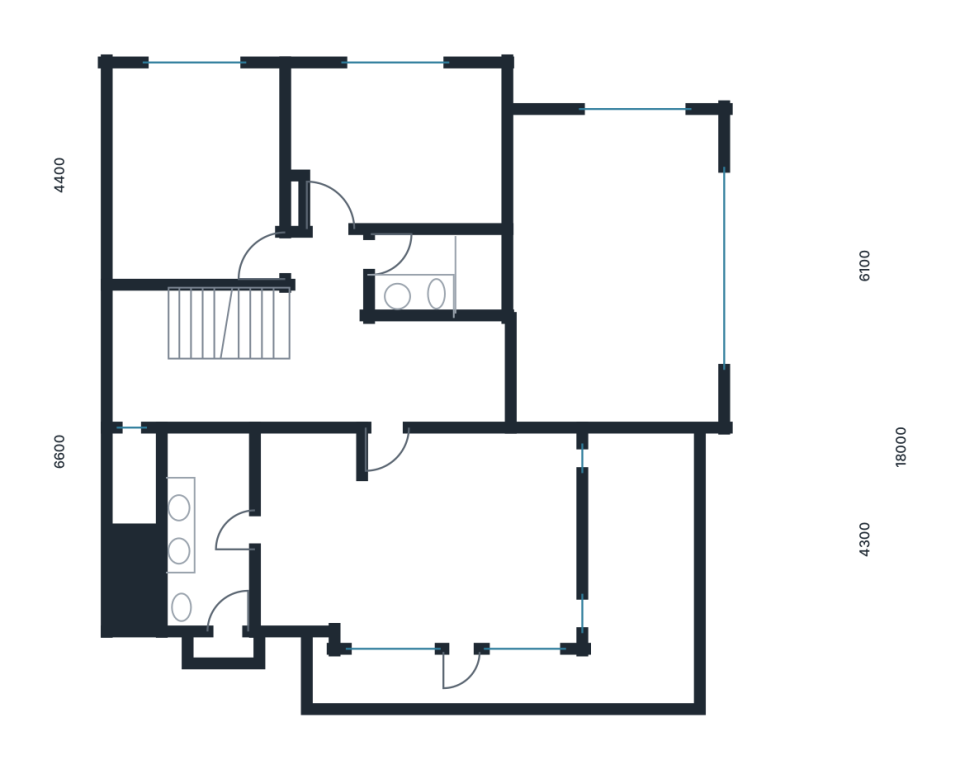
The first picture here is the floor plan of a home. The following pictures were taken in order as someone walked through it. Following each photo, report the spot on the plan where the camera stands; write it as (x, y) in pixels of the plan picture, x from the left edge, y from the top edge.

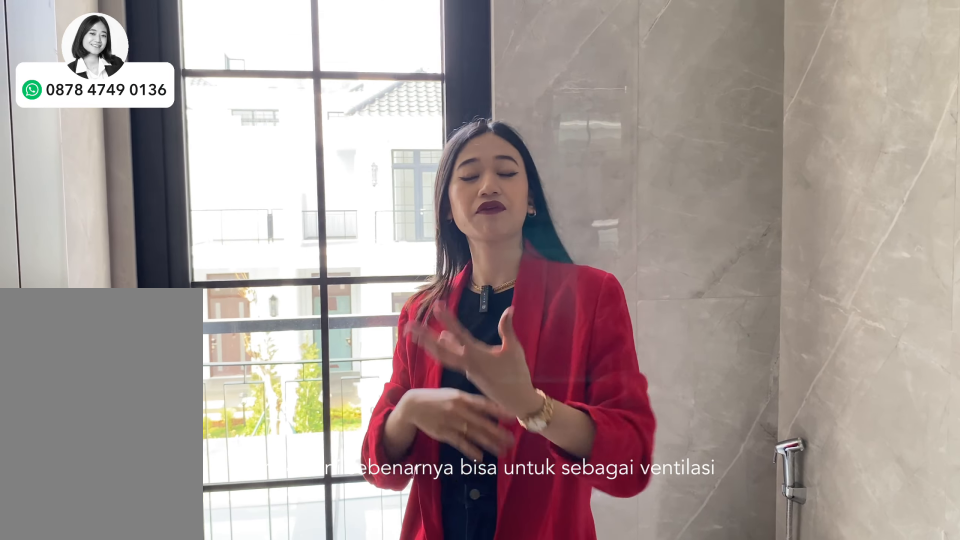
(221, 518)
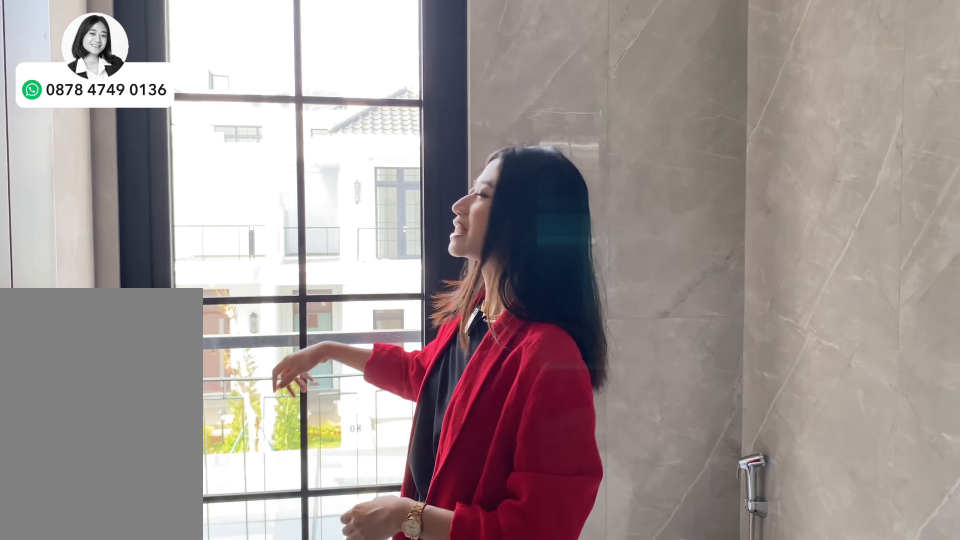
(221, 518)
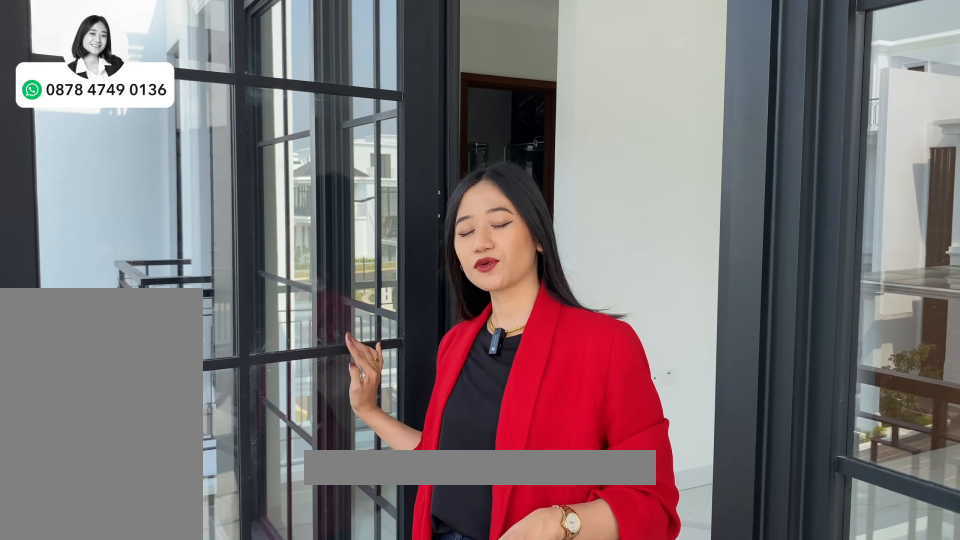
(503, 683)
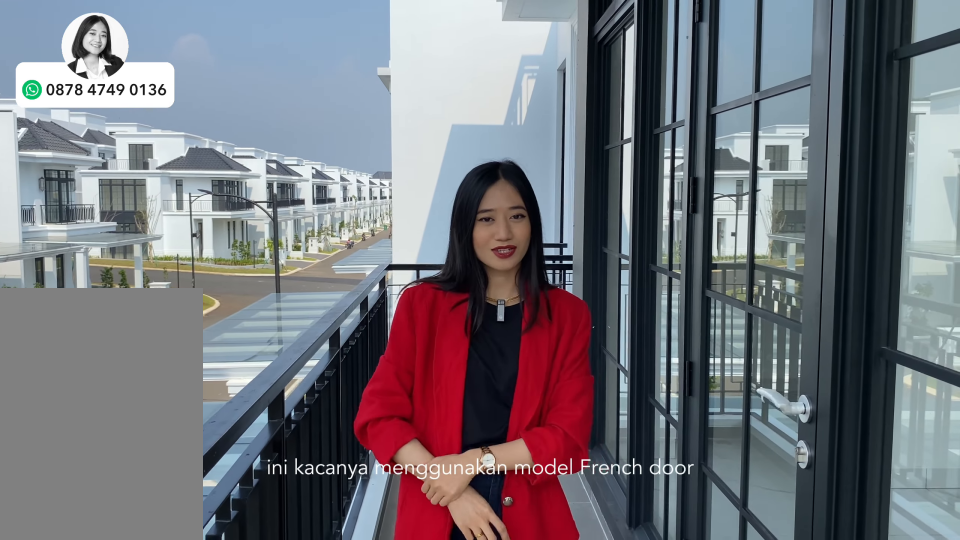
(503, 683)
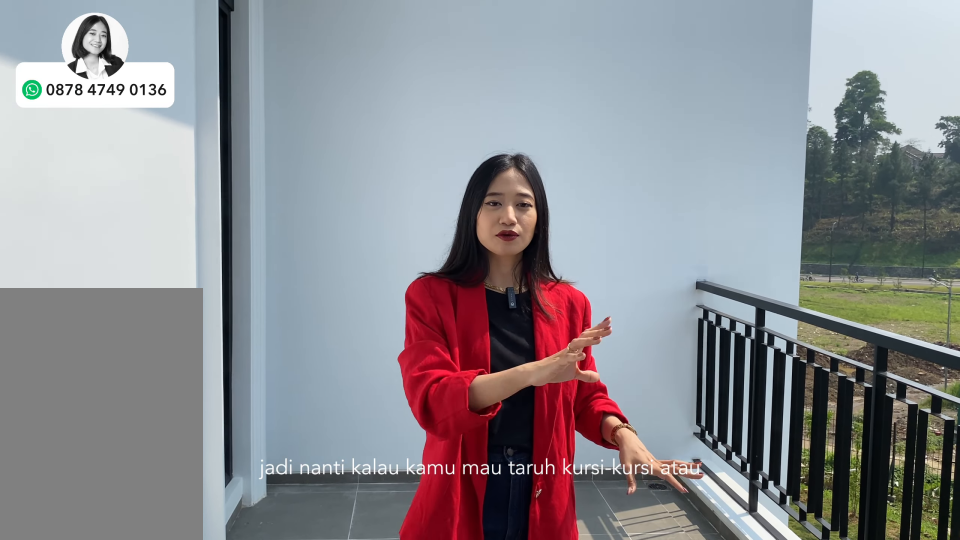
(653, 552)
